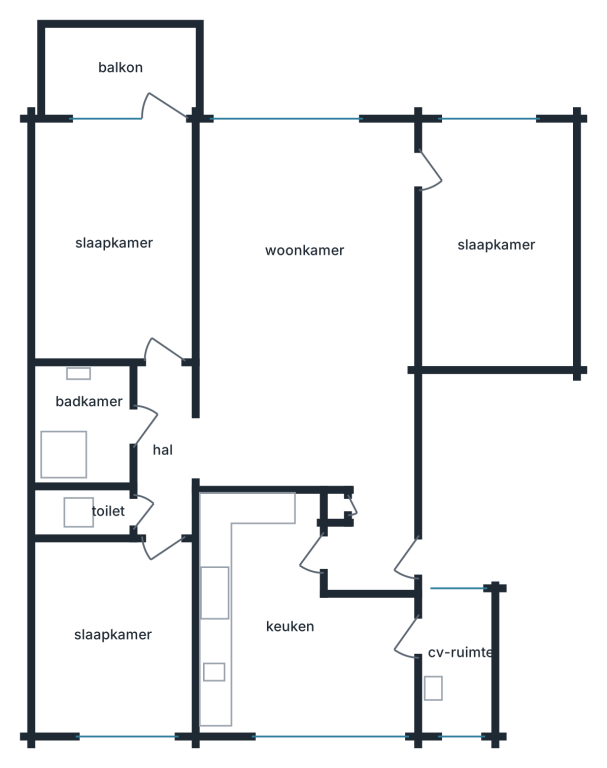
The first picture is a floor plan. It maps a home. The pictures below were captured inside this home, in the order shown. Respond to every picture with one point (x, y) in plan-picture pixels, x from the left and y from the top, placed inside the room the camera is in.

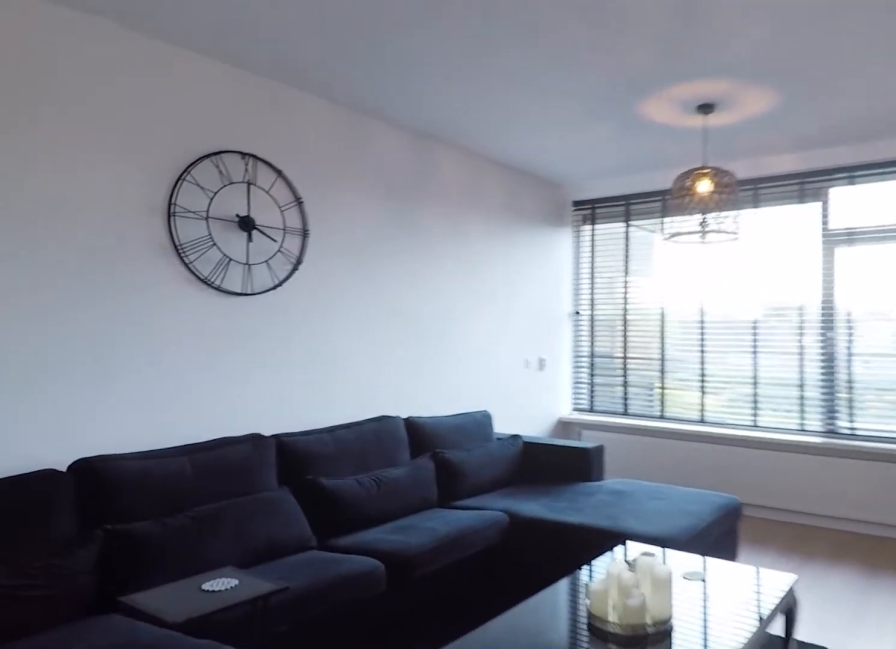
(313, 327)
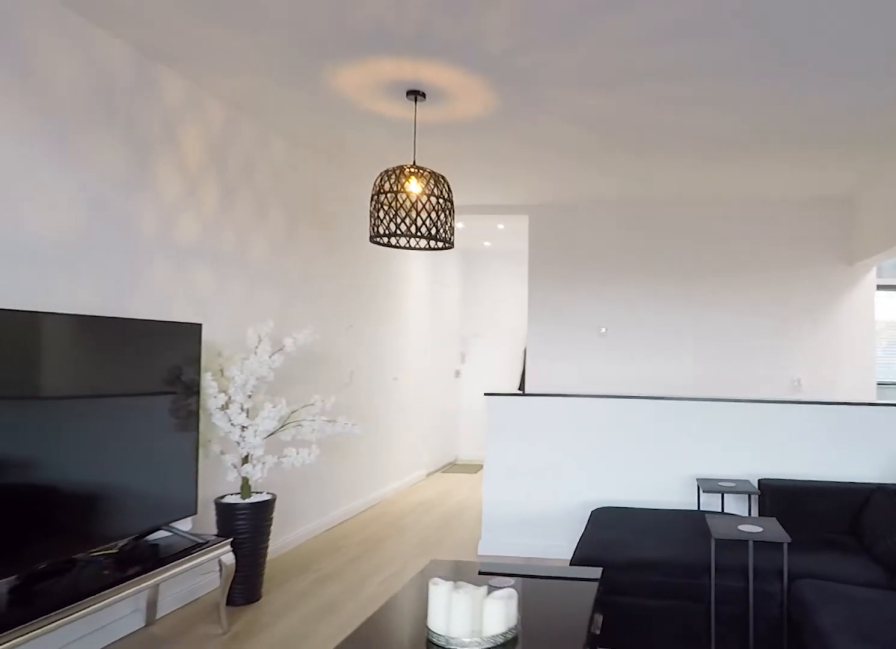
(313, 327)
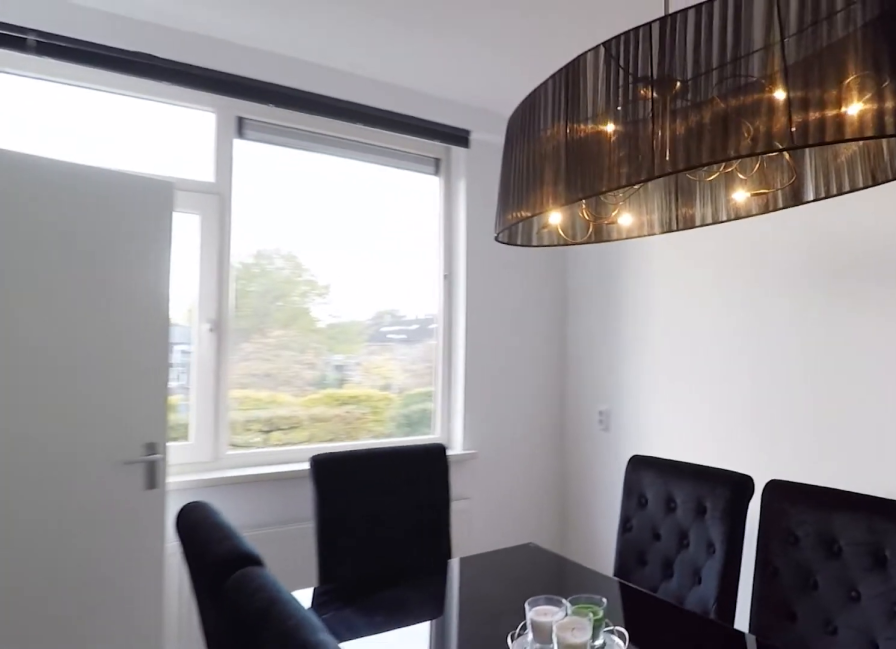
(497, 244)
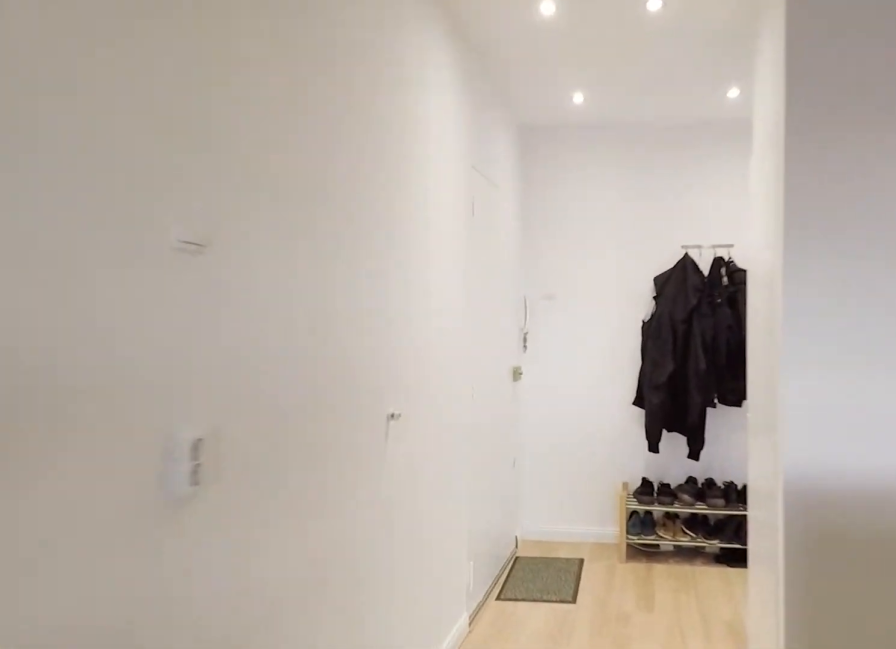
(313, 327)
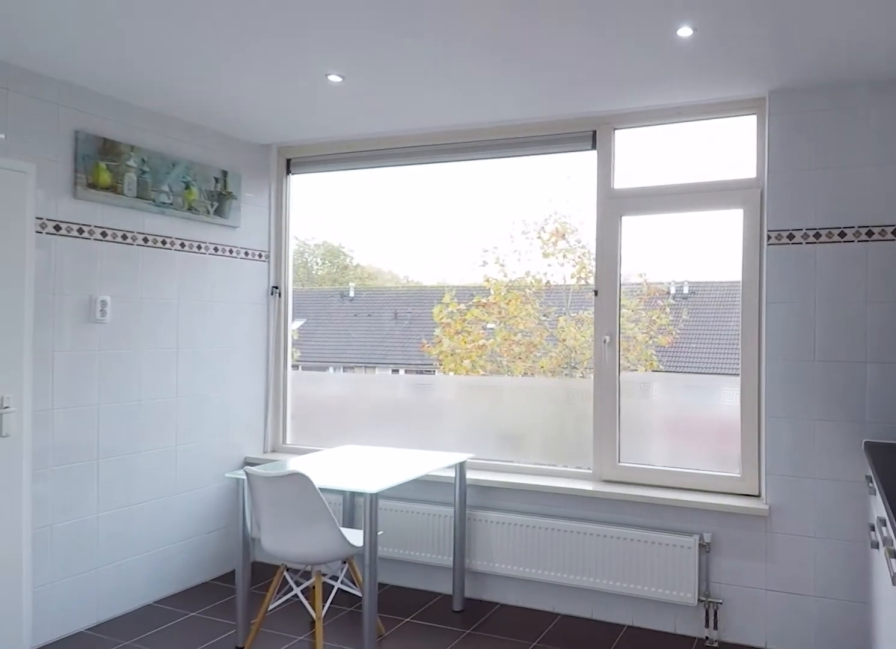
(290, 626)
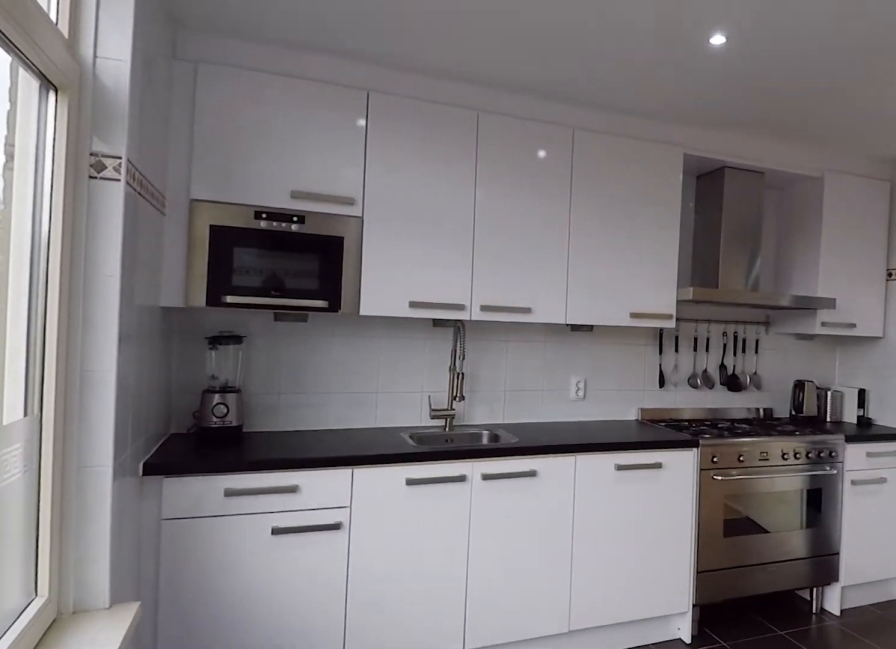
(290, 626)
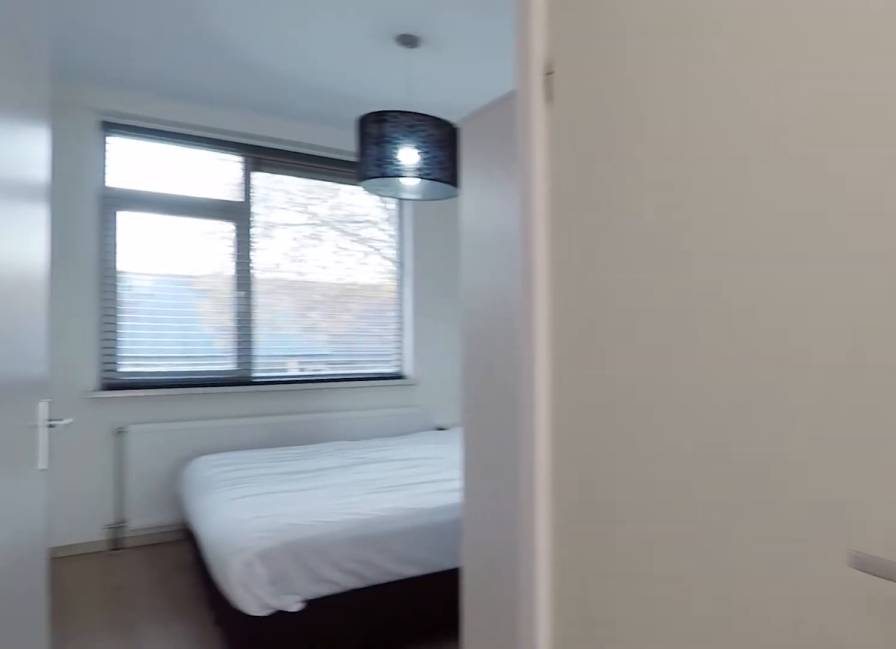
(162, 450)
